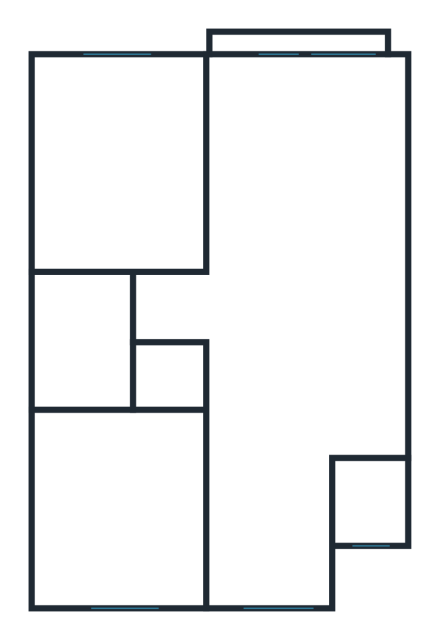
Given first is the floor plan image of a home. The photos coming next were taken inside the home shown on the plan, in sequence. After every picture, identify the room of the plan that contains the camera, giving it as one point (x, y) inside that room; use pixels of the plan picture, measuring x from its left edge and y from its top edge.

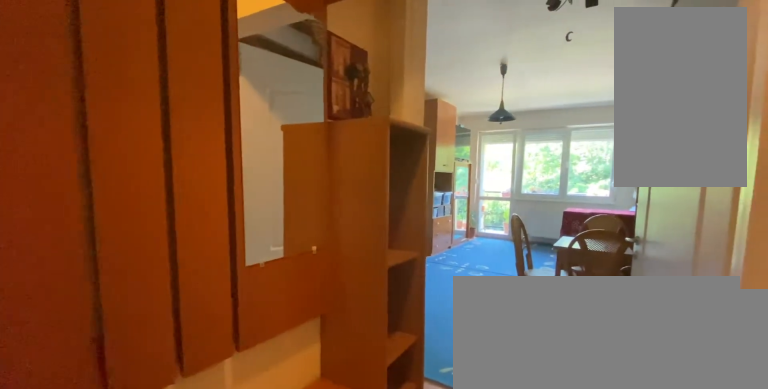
(368, 502)
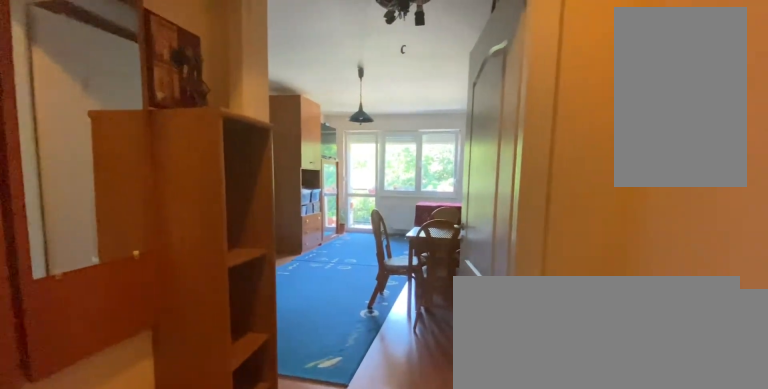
(368, 502)
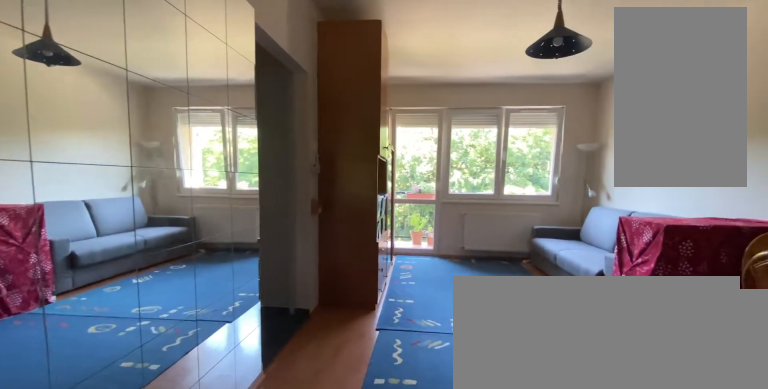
(285, 295)
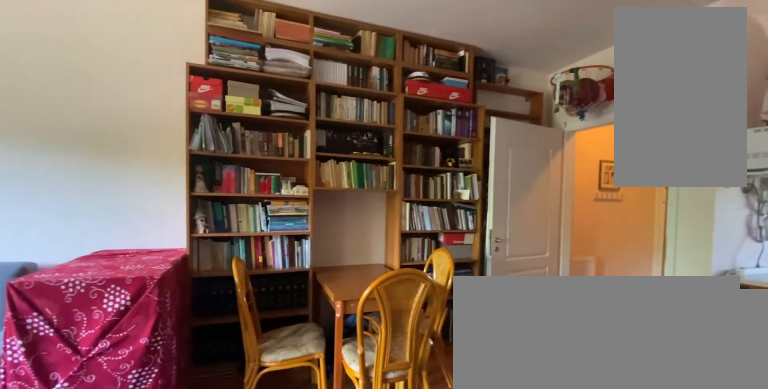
(285, 295)
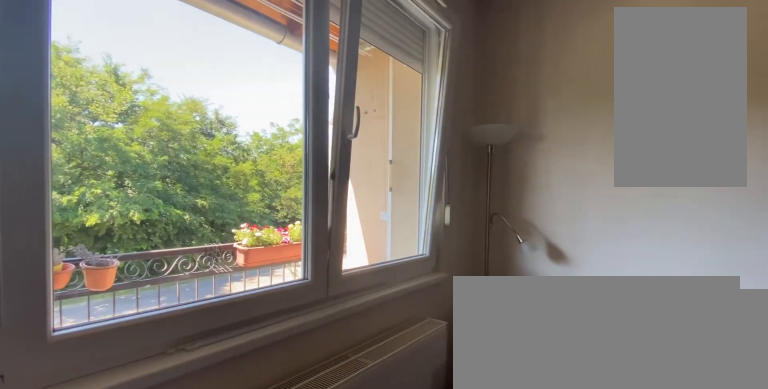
(285, 295)
